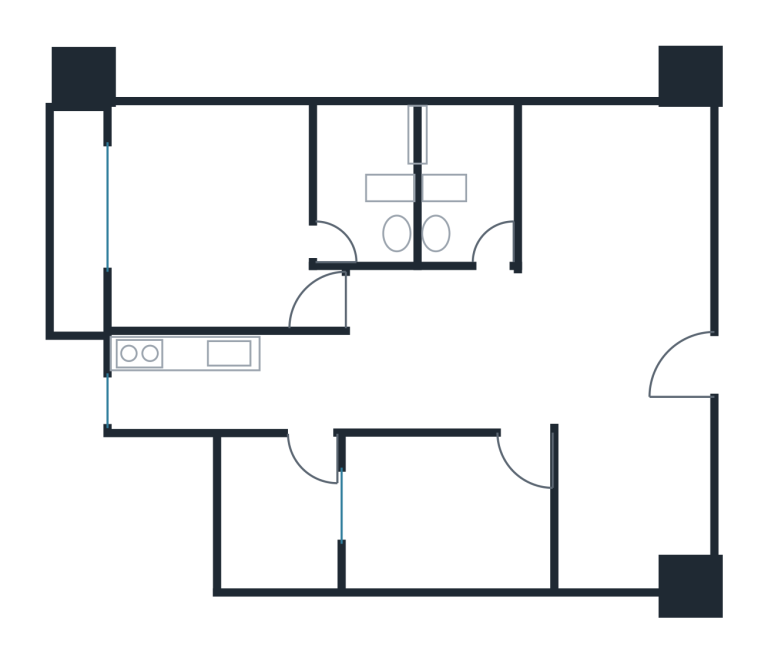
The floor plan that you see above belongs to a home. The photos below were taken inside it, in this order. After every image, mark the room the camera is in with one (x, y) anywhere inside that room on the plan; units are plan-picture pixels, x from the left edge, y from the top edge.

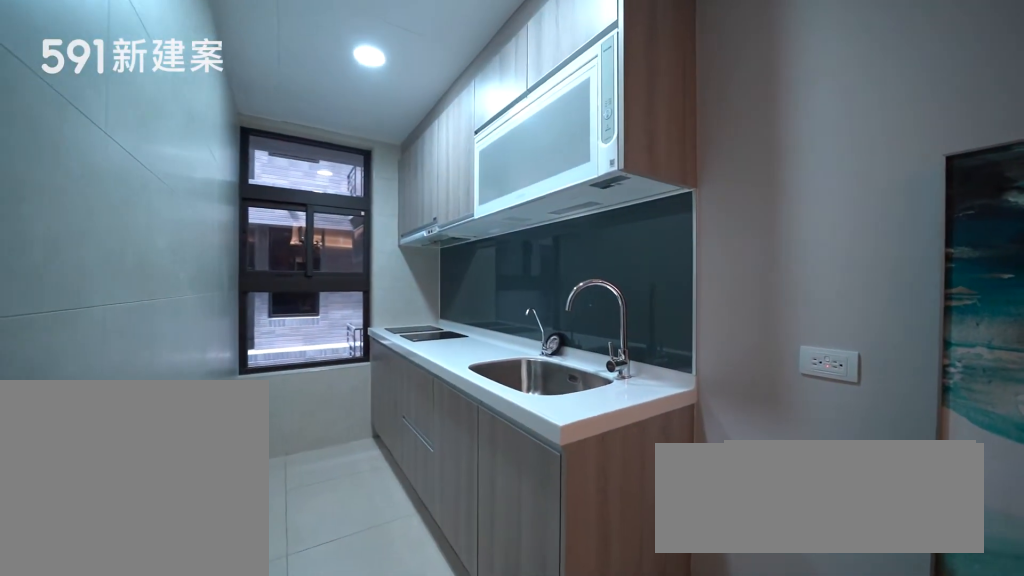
(218, 382)
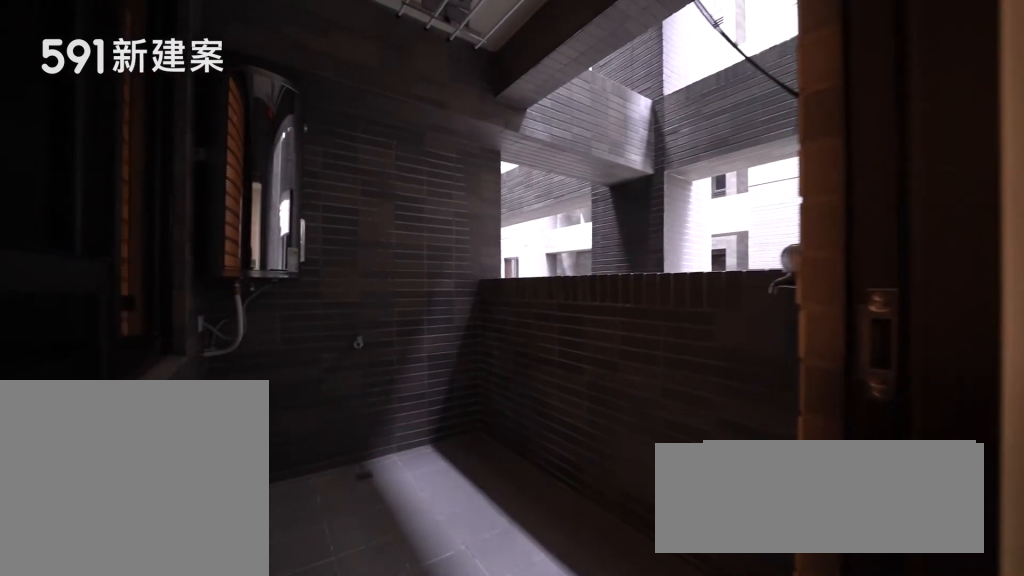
(277, 517)
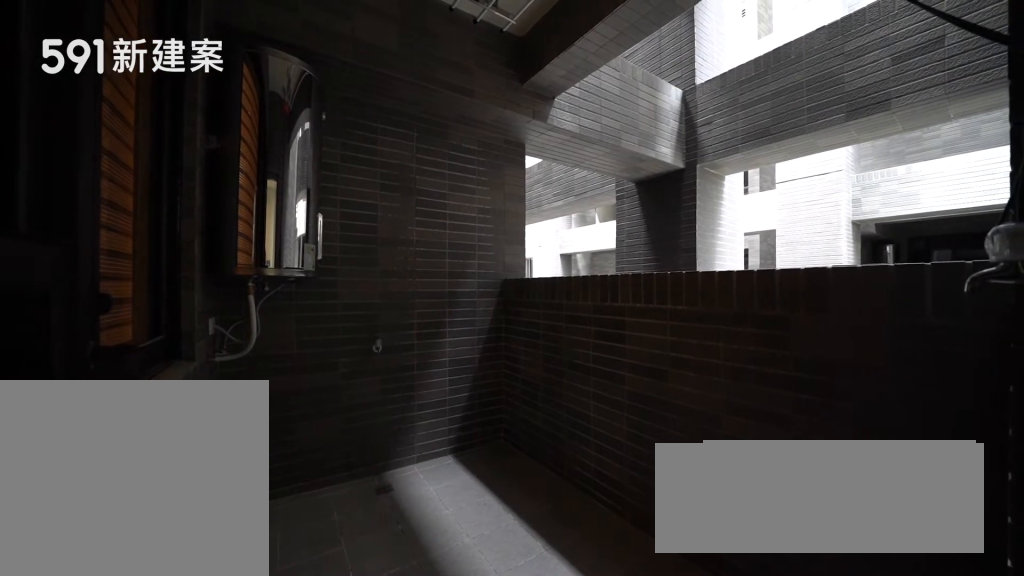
(277, 517)
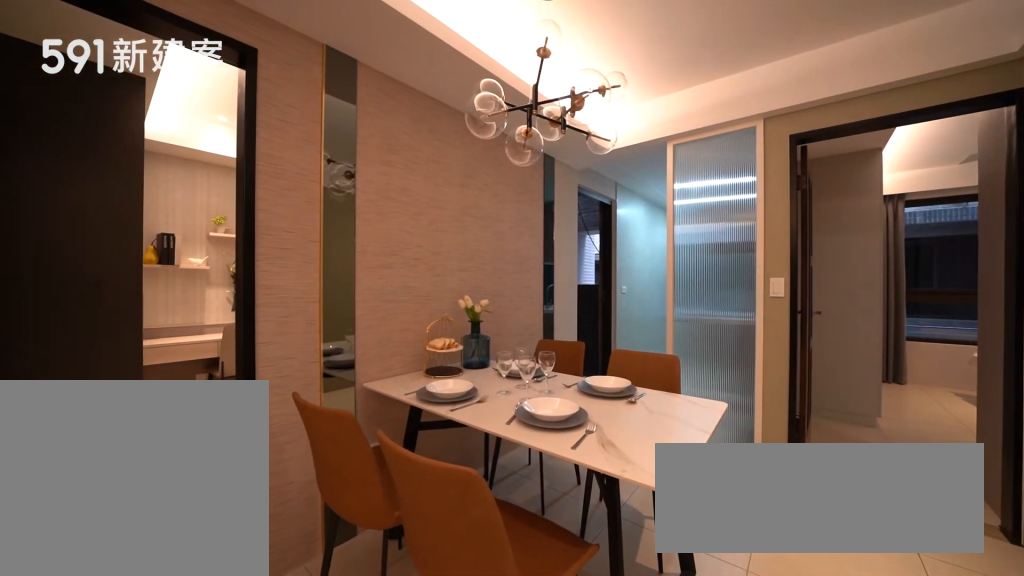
(430, 373)
